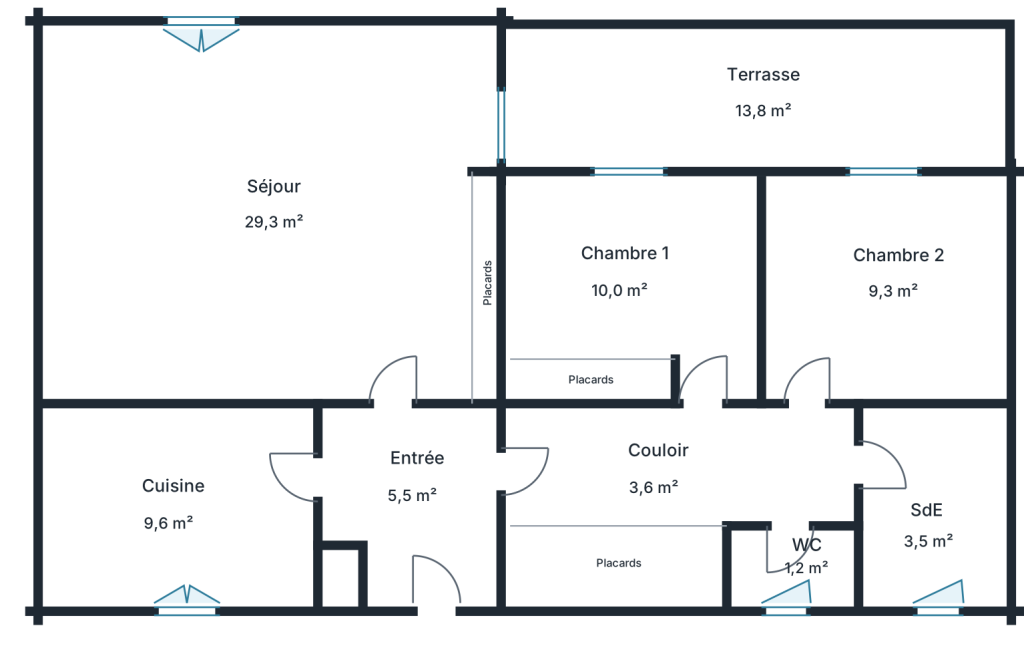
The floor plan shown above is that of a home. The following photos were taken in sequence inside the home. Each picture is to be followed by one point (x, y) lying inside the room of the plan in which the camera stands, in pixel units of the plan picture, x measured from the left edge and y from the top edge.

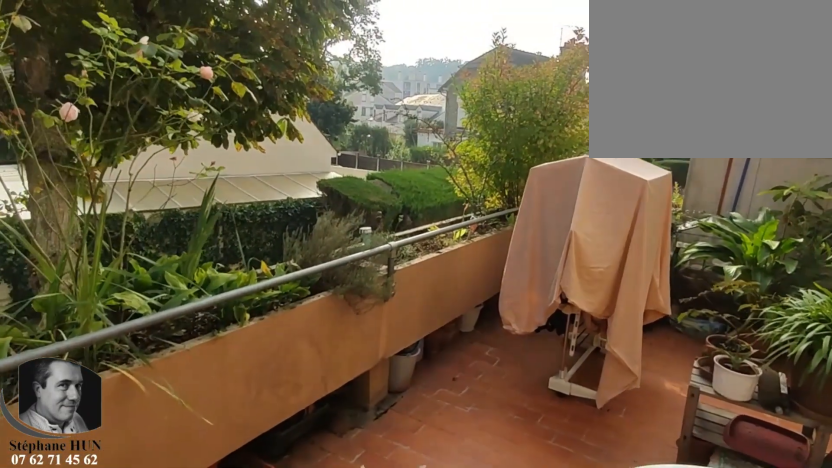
(760, 90)
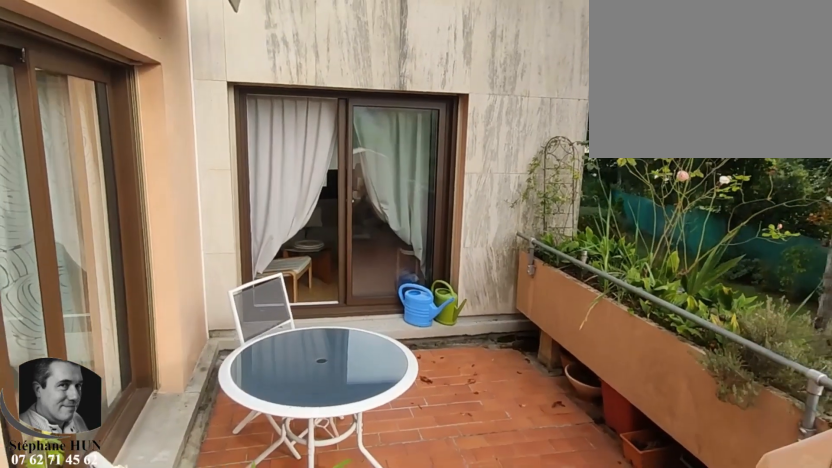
(760, 90)
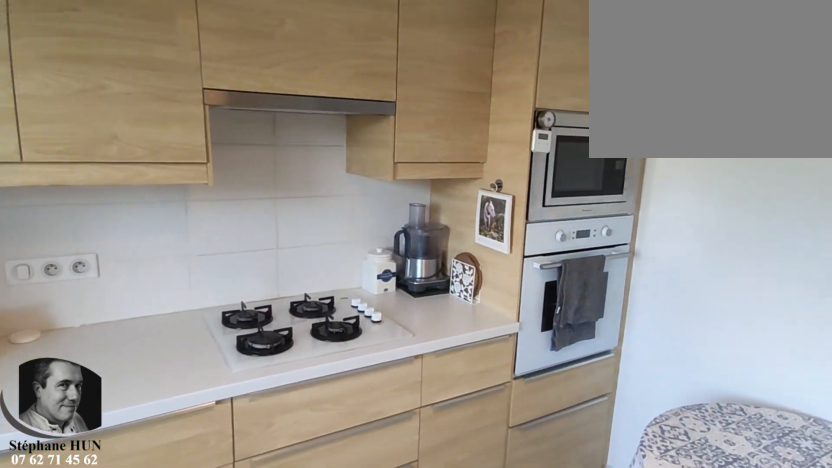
(177, 505)
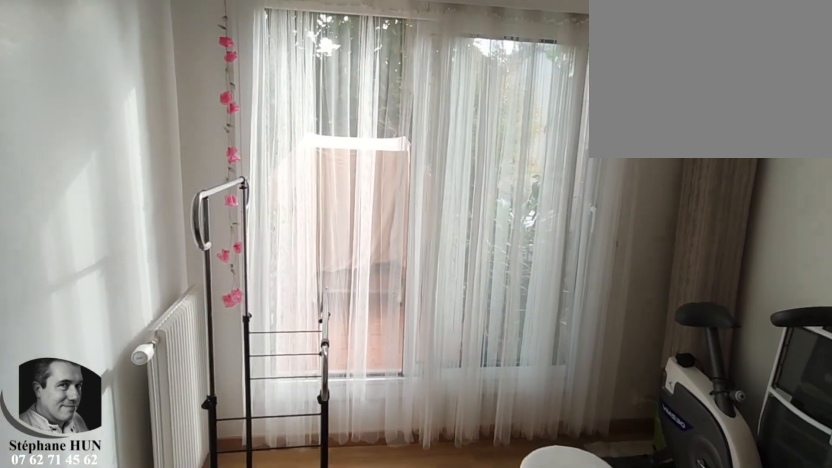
(887, 291)
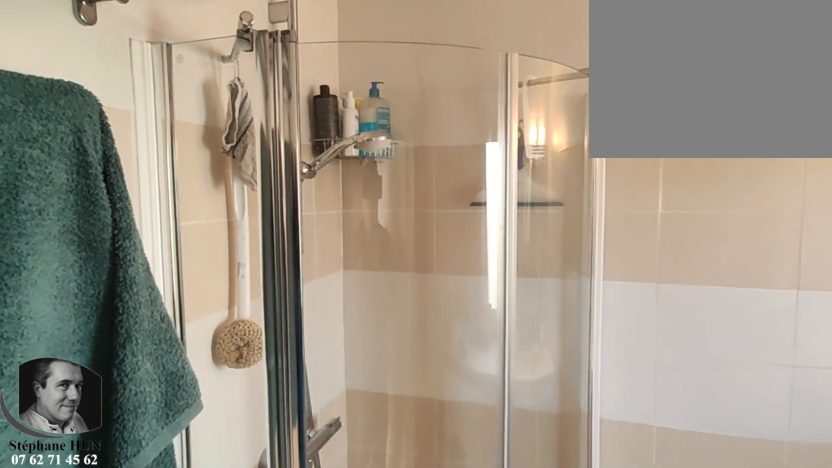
(931, 506)
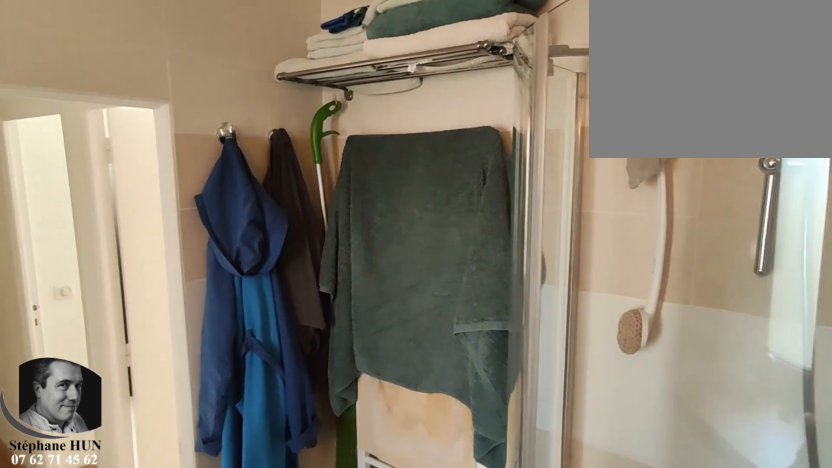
(931, 506)
